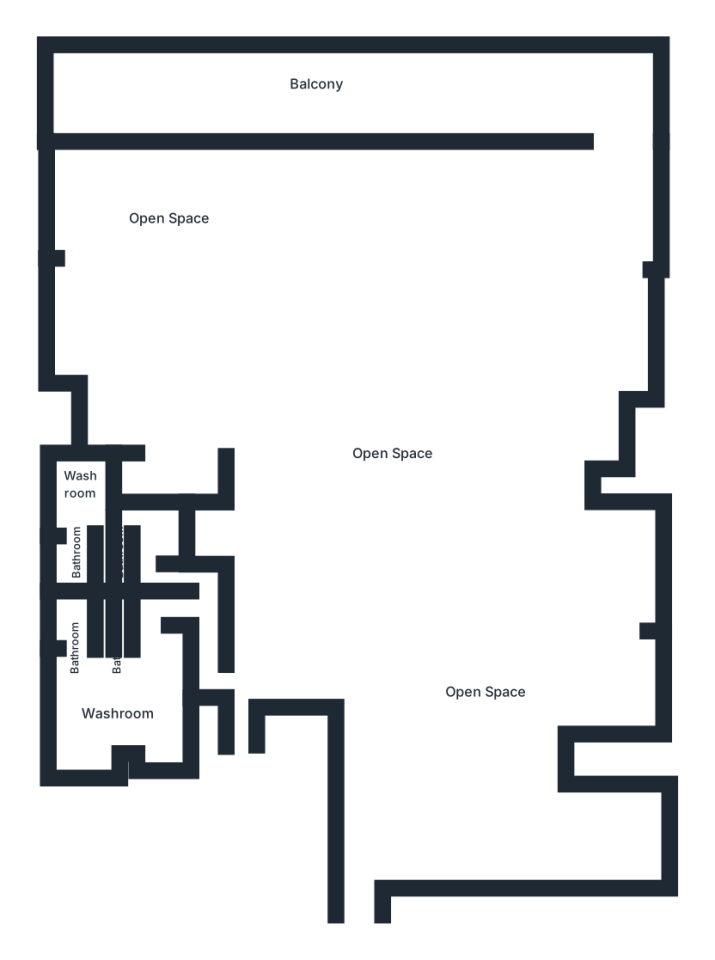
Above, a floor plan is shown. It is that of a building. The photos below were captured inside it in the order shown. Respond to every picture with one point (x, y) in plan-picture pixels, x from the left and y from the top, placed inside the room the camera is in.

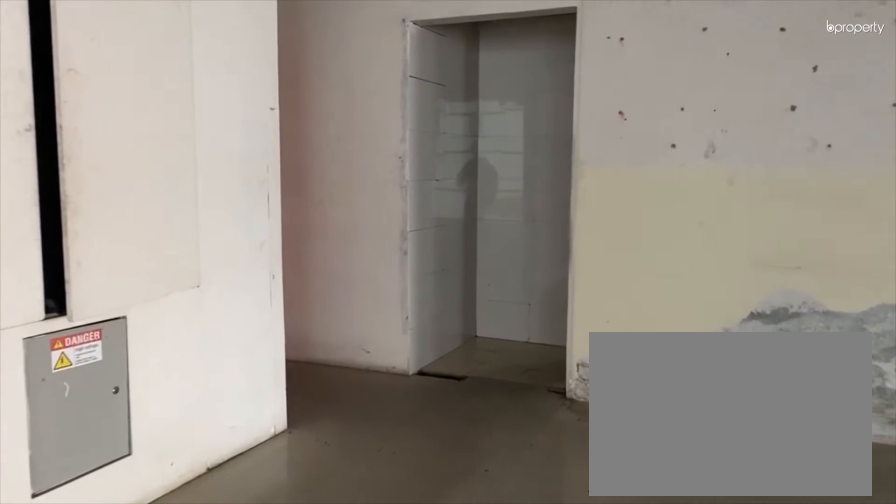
(296, 641)
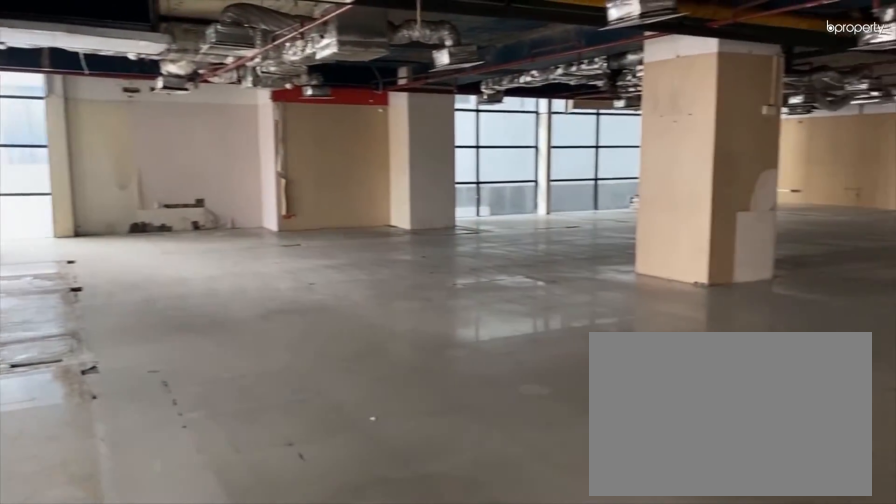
(515, 233)
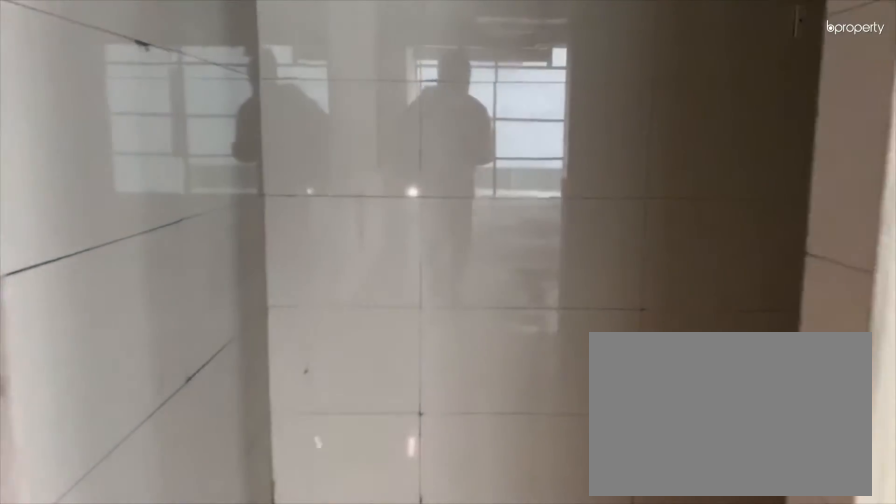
(204, 641)
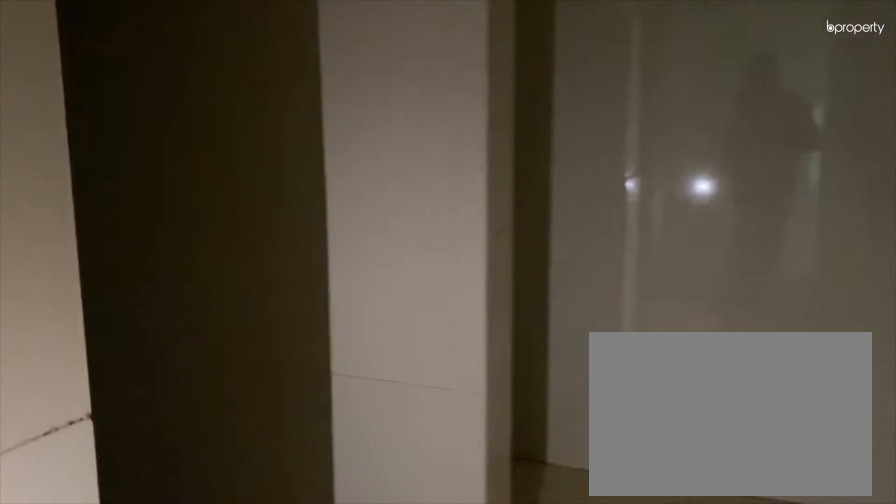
(204, 641)
